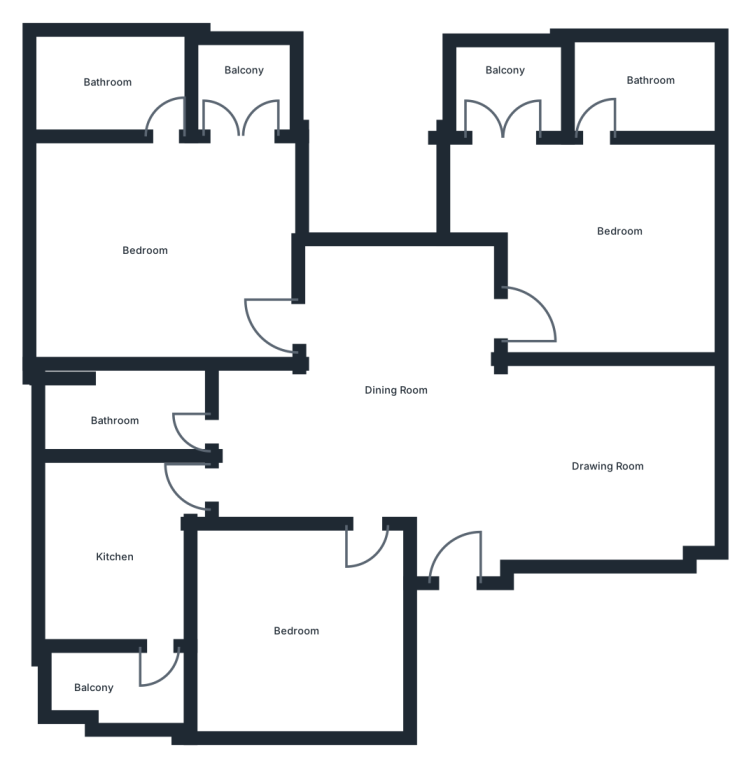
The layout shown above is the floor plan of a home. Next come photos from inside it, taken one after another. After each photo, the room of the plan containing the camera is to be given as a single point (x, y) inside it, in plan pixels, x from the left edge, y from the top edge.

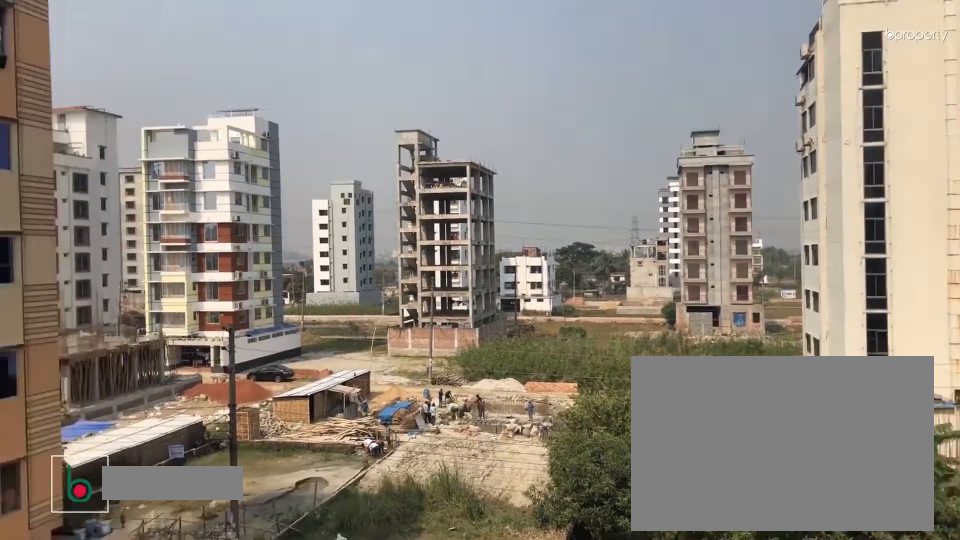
(502, 82)
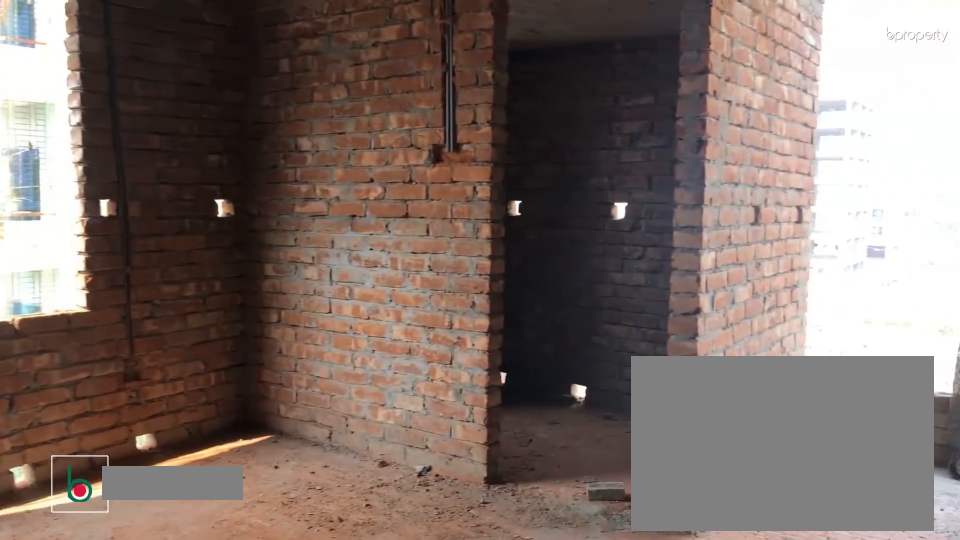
(161, 243)
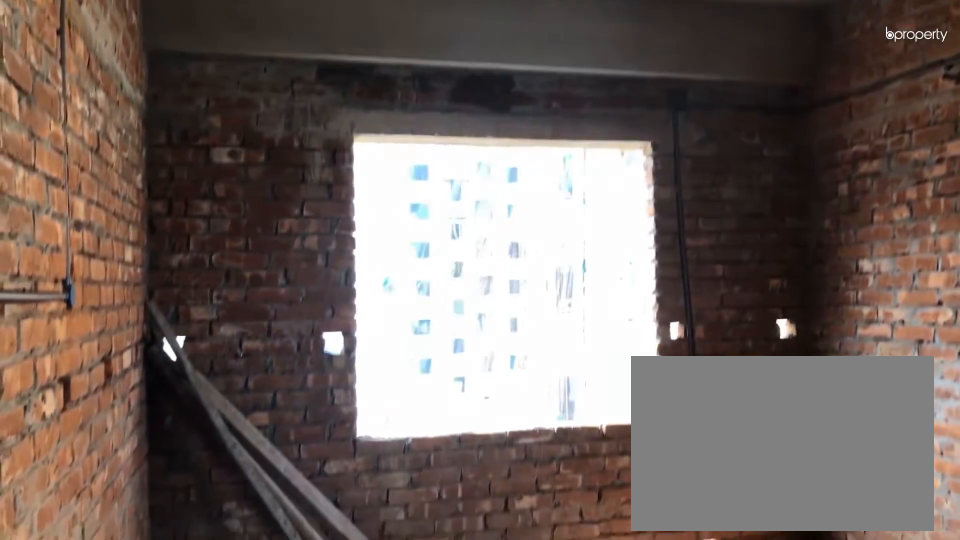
(161, 243)
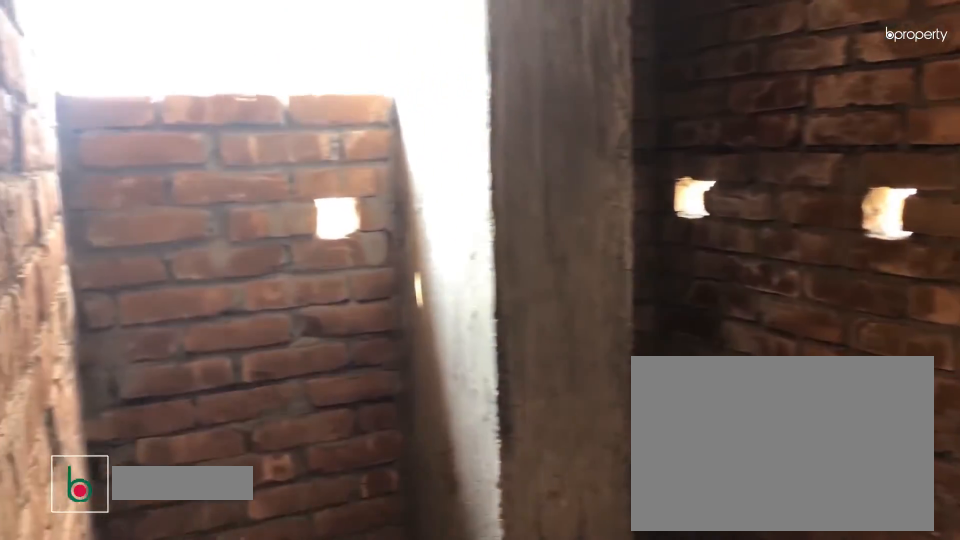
(106, 88)
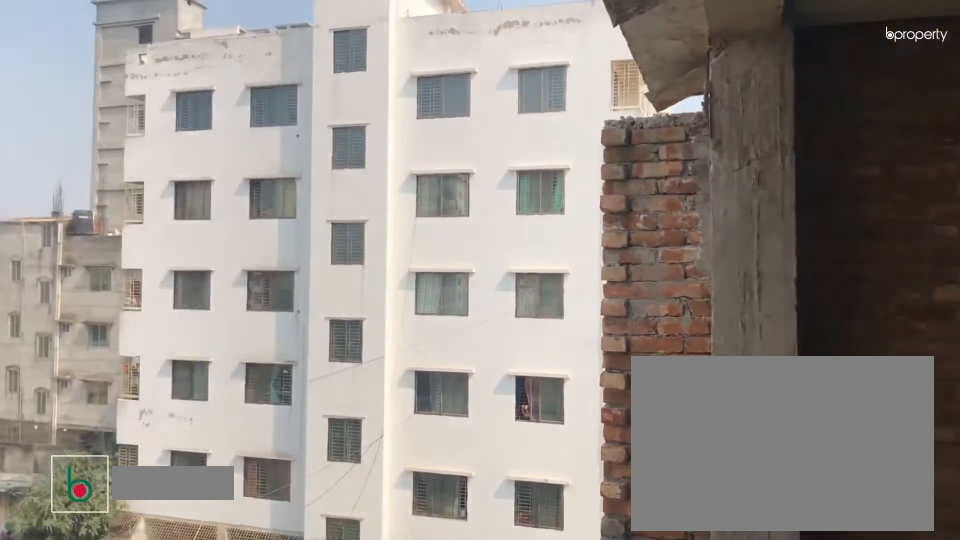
(240, 82)
